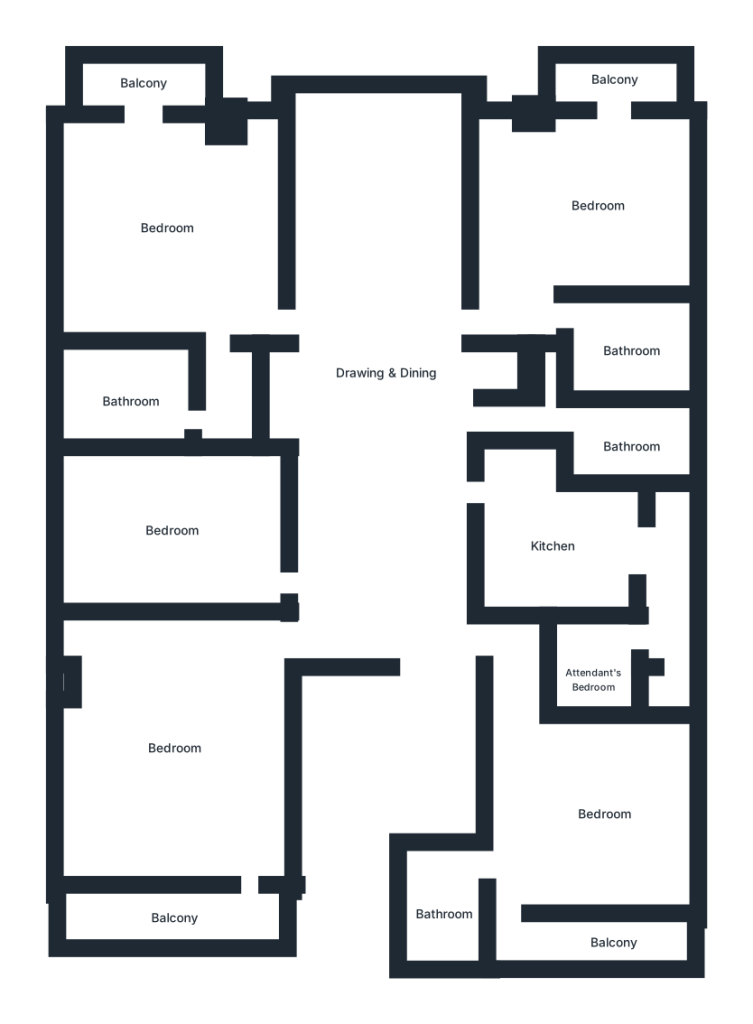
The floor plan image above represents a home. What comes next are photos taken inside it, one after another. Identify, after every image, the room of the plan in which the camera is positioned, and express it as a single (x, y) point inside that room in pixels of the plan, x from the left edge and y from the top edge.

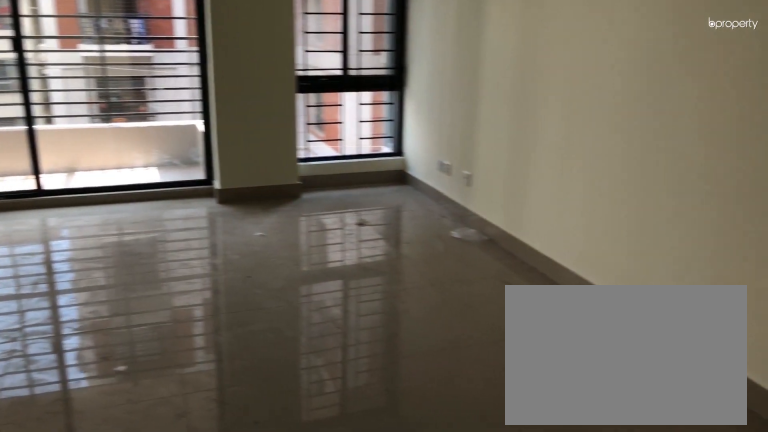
(163, 221)
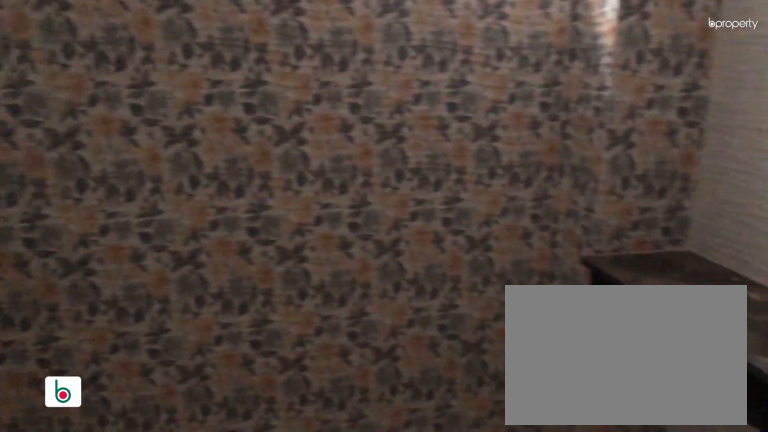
(130, 394)
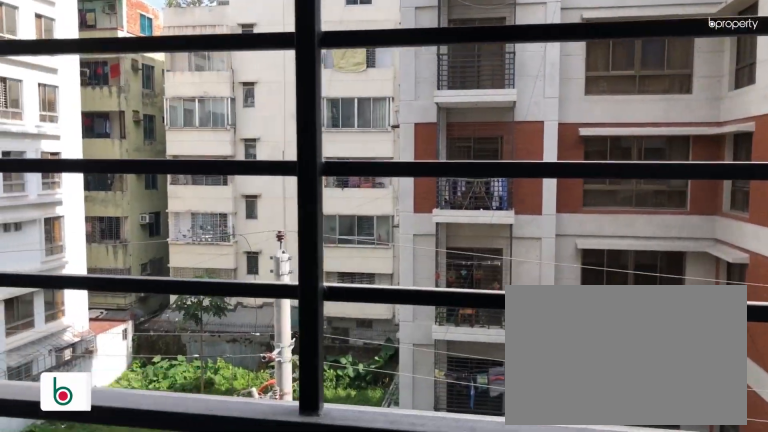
(138, 77)
